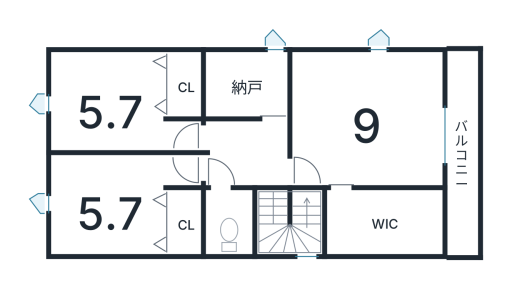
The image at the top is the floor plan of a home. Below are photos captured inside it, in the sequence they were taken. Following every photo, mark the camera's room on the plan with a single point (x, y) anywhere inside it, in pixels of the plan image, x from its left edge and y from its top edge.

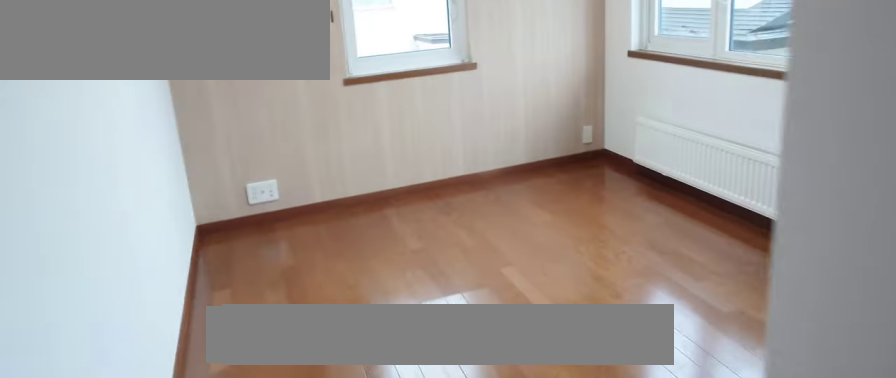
(115, 103)
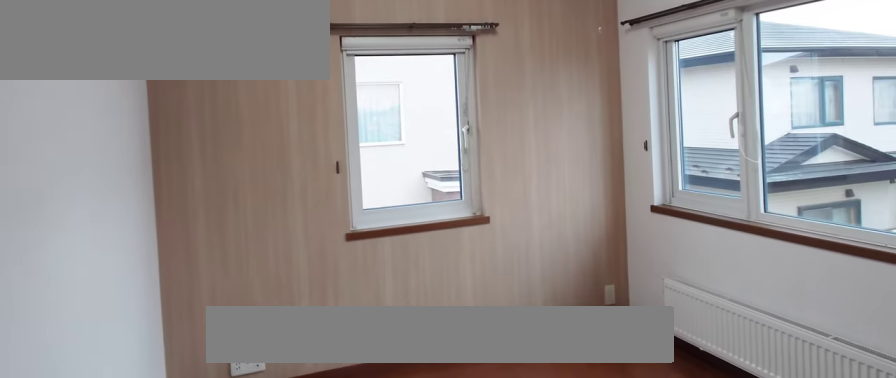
(115, 103)
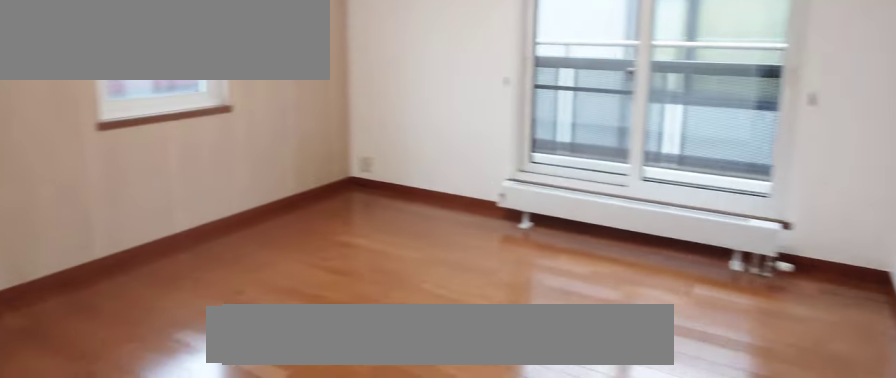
(369, 121)
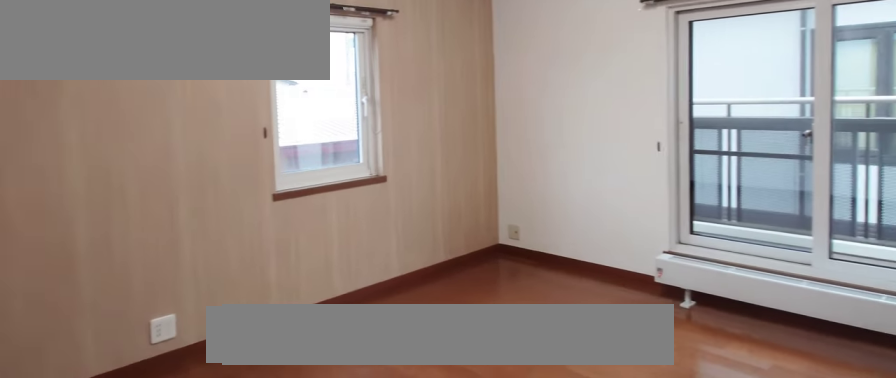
(369, 121)
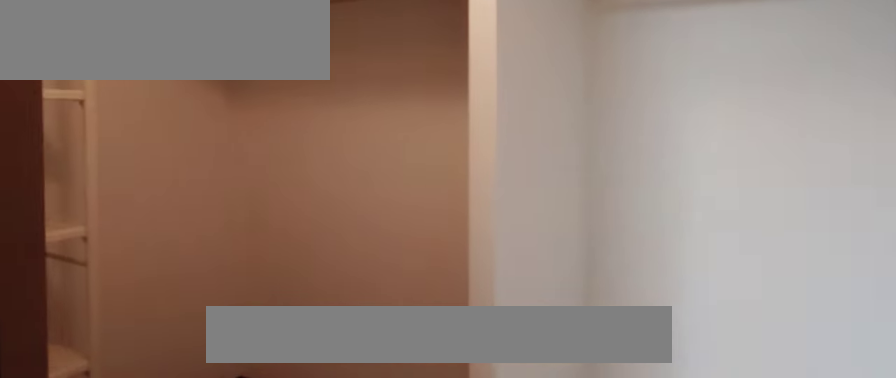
(382, 222)
